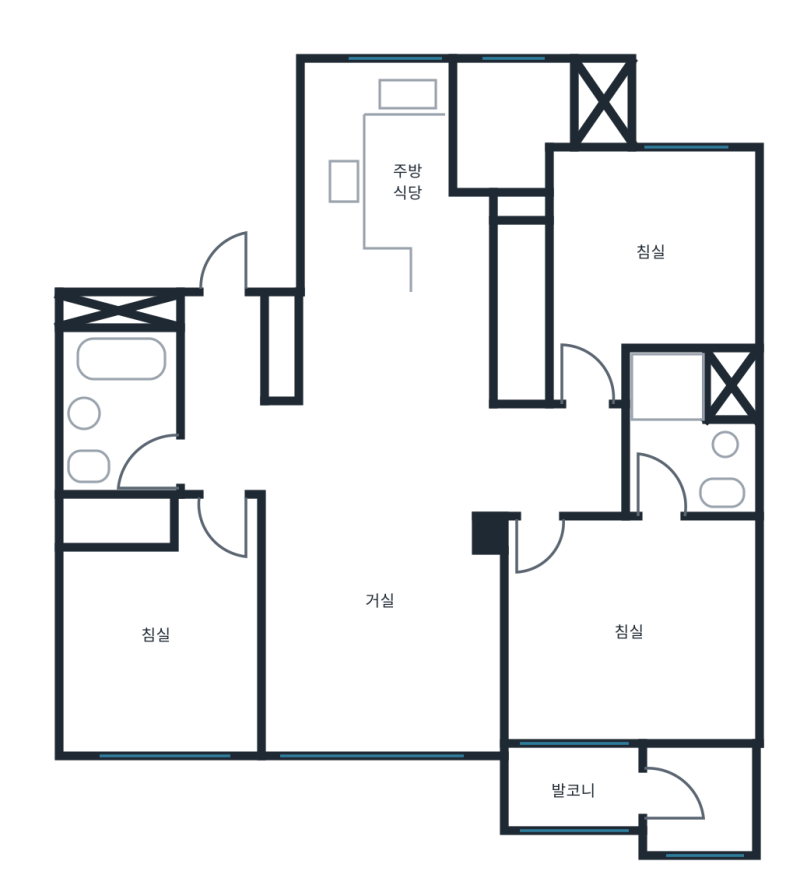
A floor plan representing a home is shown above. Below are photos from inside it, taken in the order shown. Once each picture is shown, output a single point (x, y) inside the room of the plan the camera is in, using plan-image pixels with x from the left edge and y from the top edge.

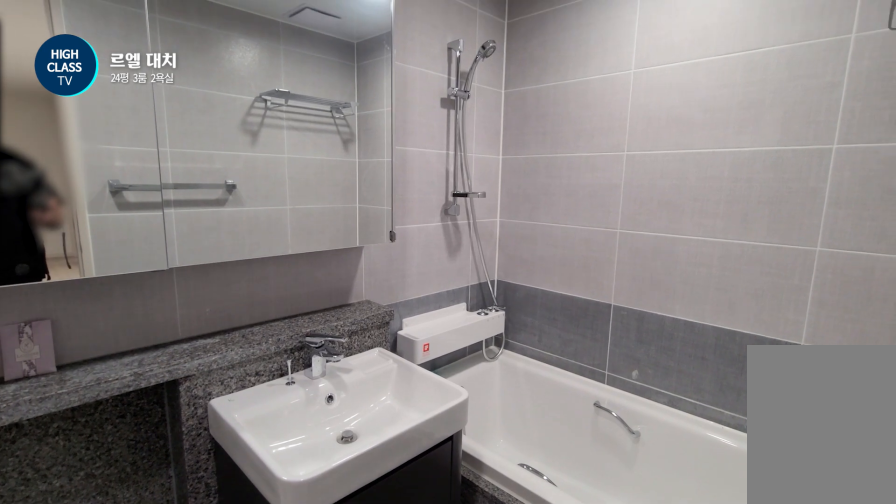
(116, 411)
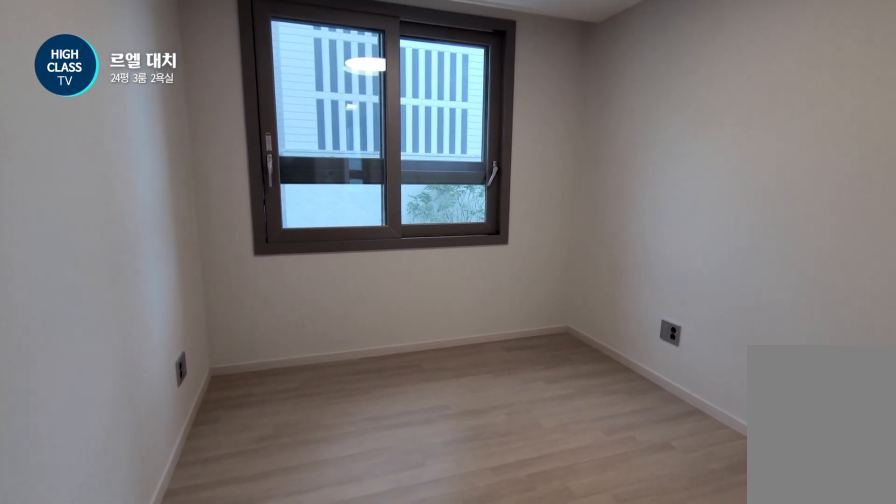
(161, 624)
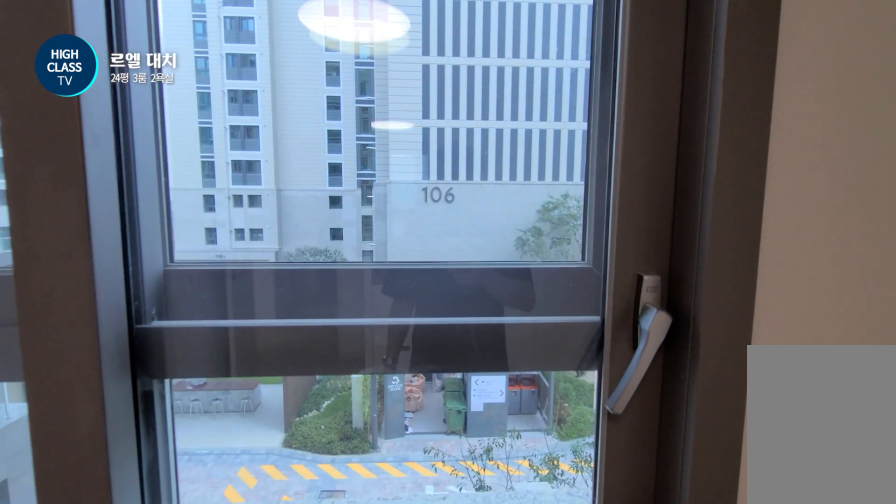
(161, 624)
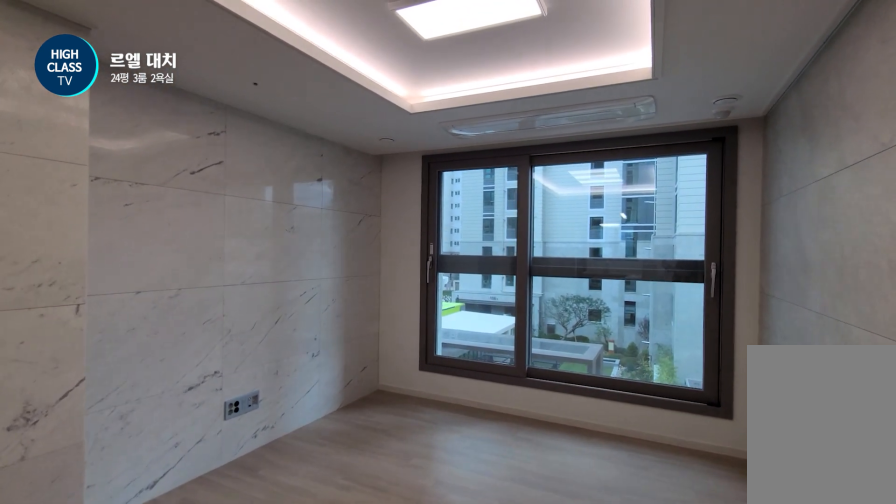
(381, 578)
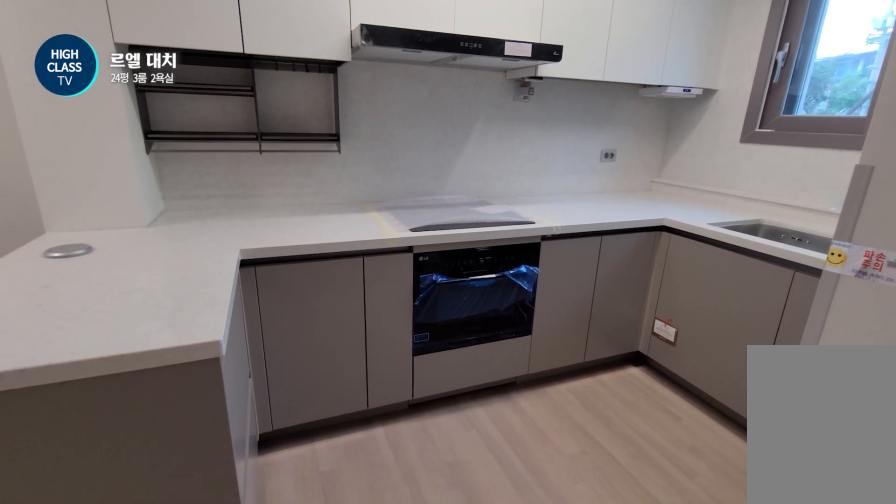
(408, 249)
